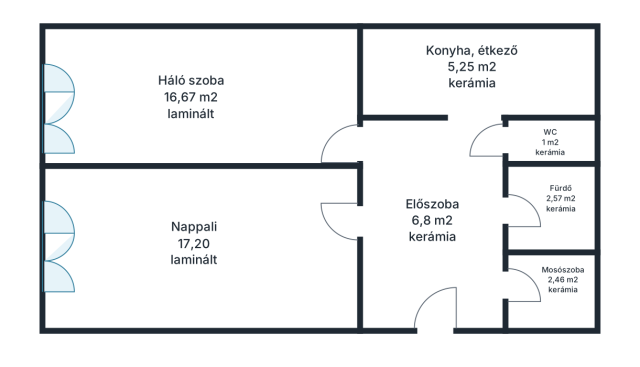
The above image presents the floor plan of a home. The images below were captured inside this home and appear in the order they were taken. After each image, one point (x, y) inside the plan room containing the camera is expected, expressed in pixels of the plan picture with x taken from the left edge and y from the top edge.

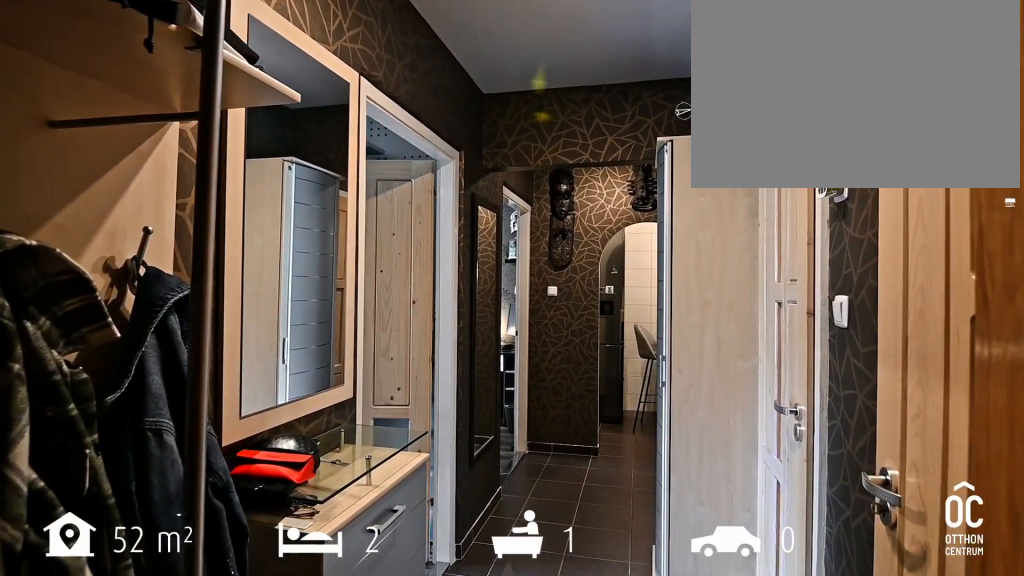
(432, 226)
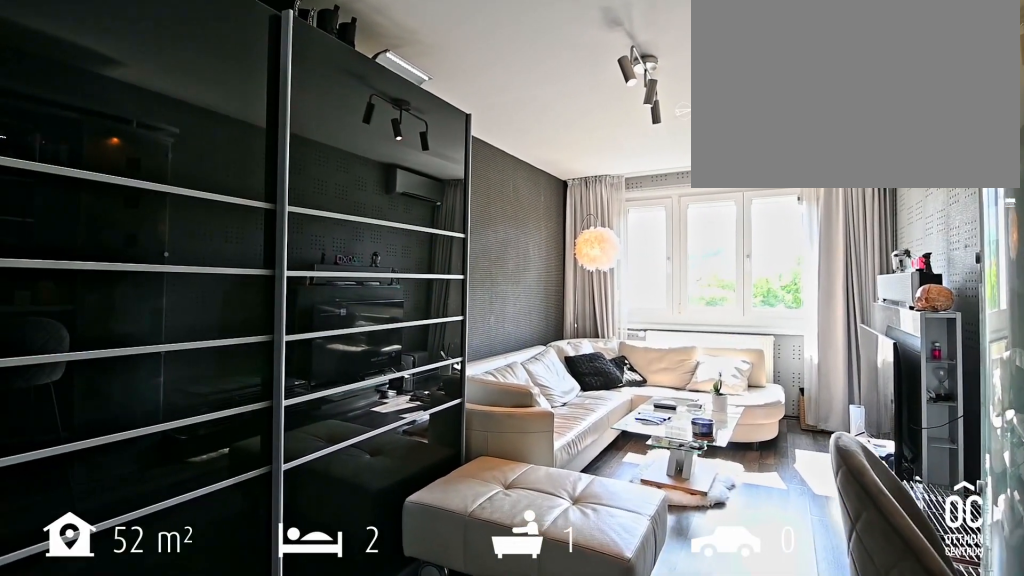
(192, 250)
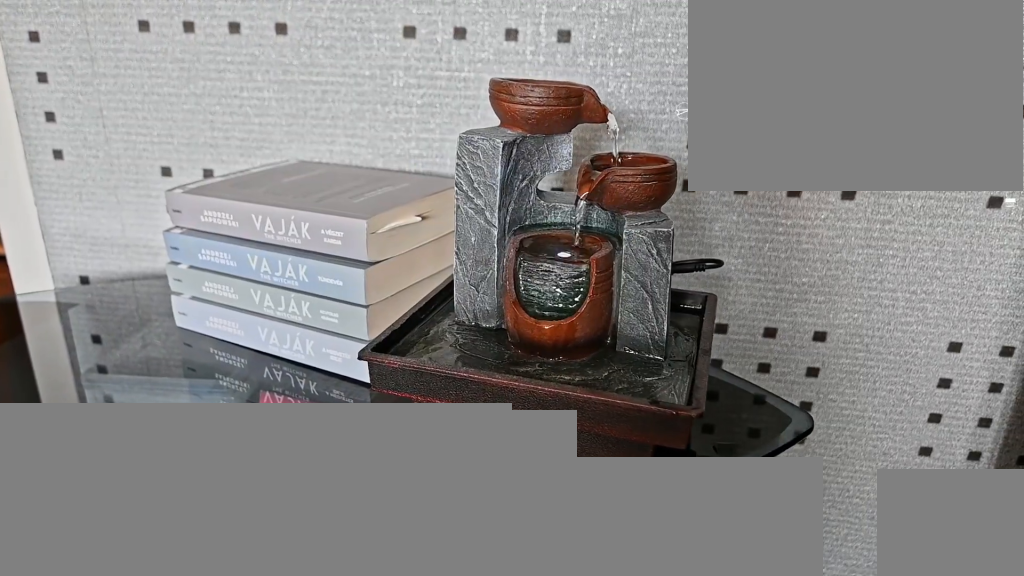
(192, 250)
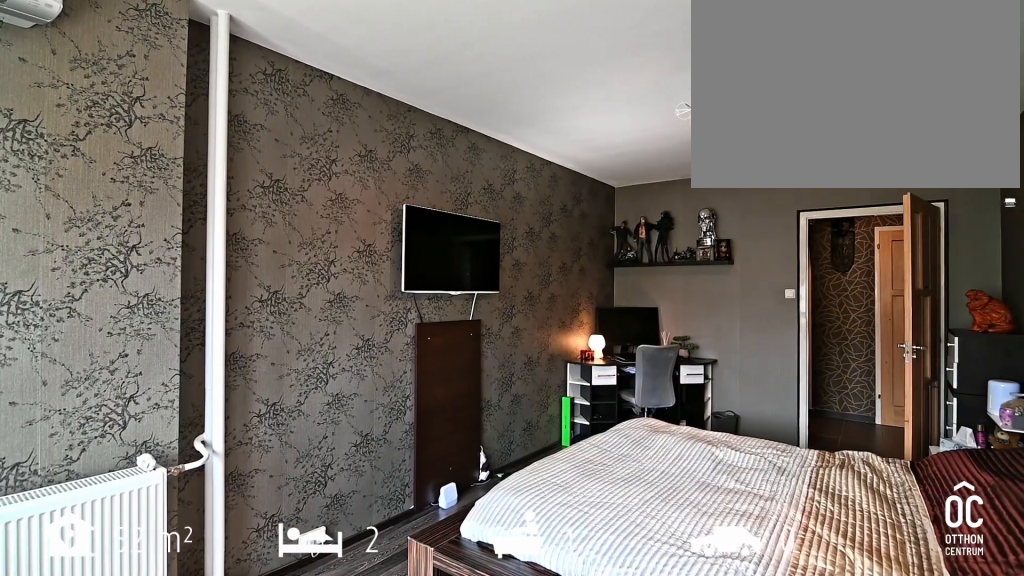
(192, 97)
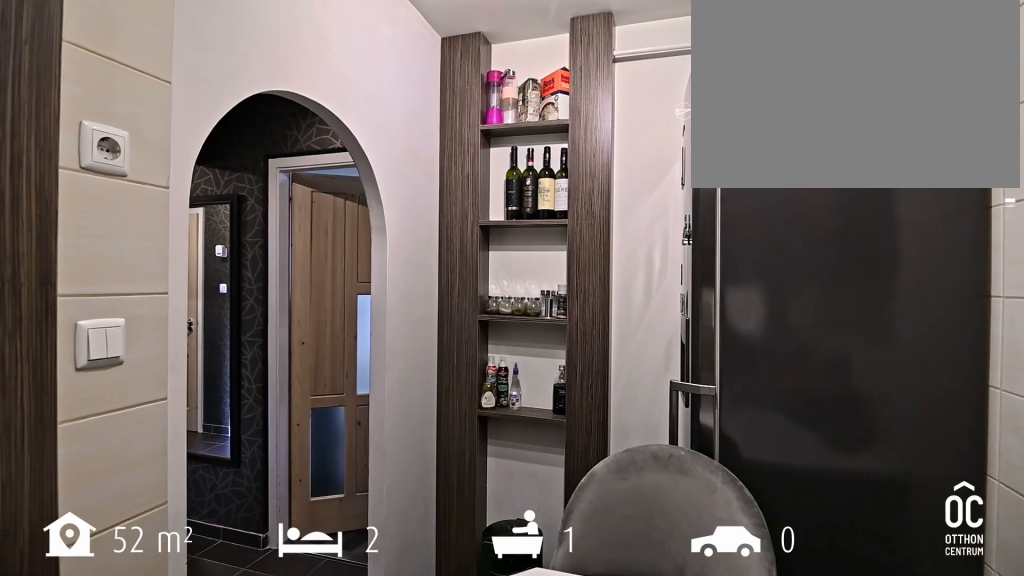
(470, 65)
